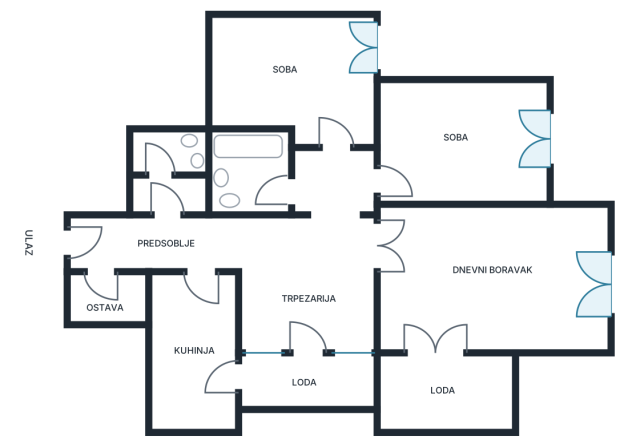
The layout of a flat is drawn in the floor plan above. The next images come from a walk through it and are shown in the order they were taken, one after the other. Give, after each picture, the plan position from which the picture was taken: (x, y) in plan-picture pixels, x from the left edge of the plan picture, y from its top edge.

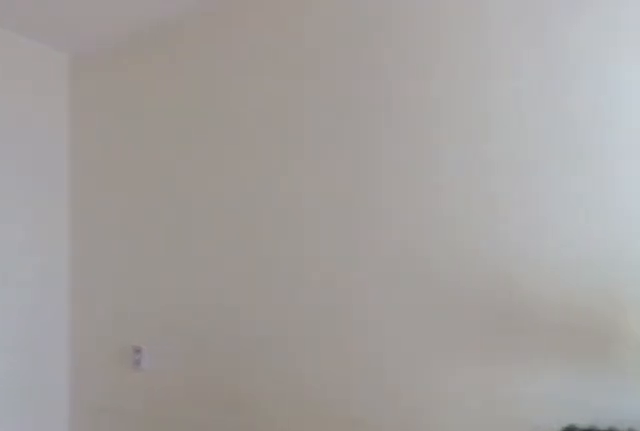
(344, 135)
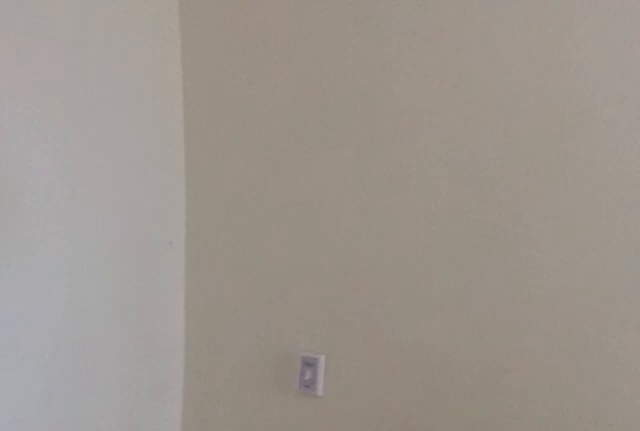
(282, 82)
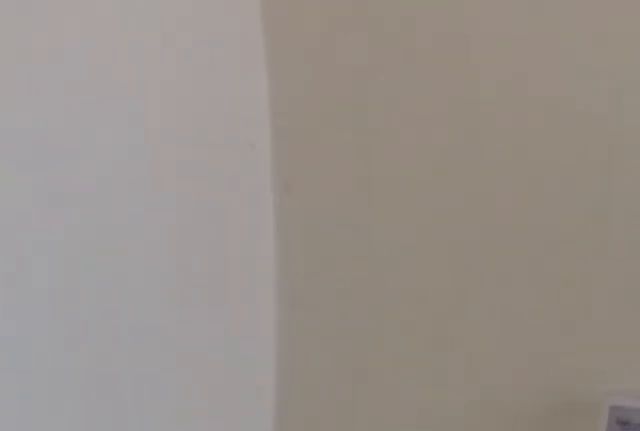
(255, 55)
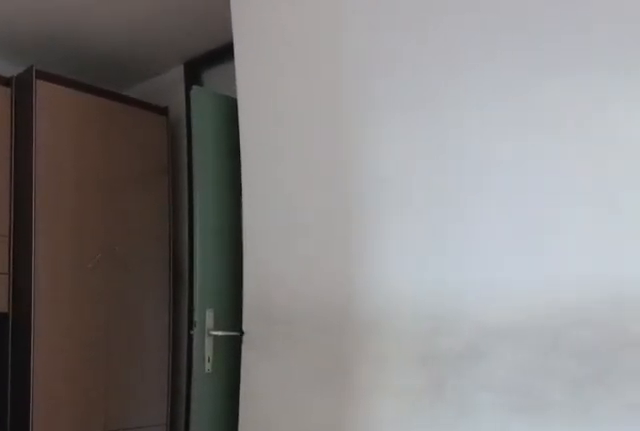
(226, 40)
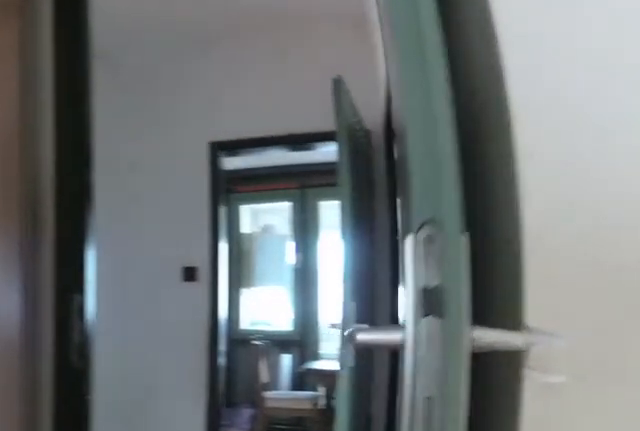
(314, 98)
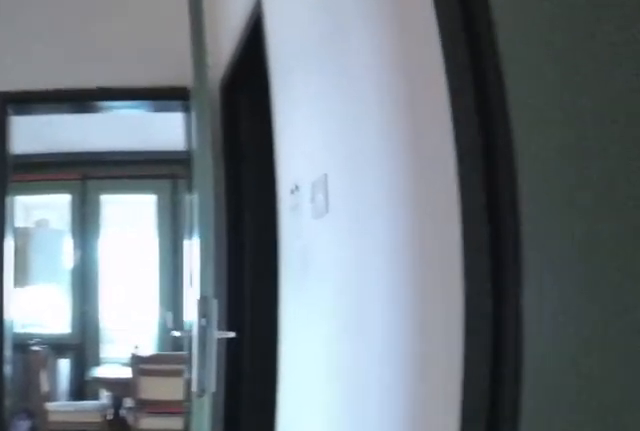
(340, 126)
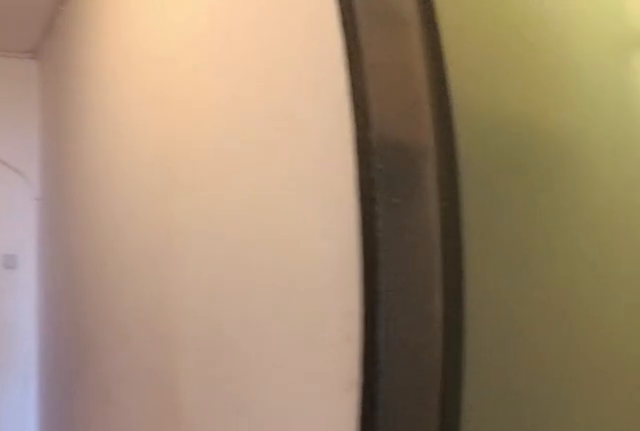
(188, 249)
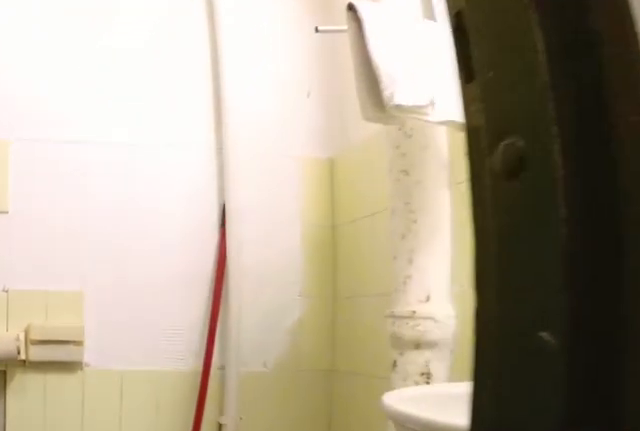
(167, 219)
